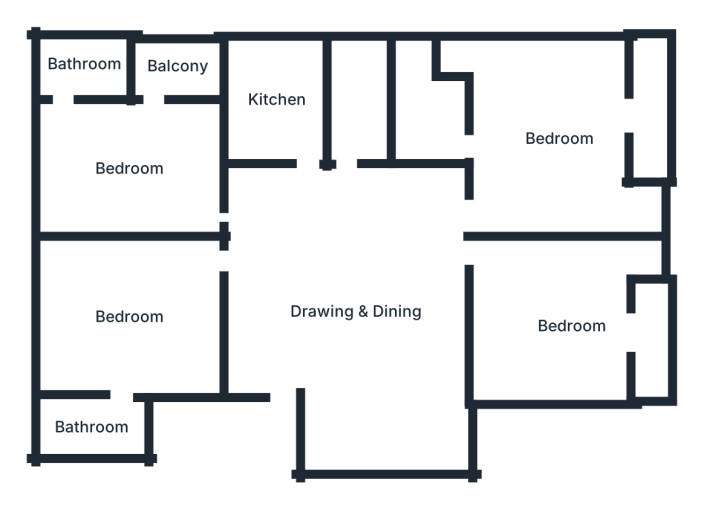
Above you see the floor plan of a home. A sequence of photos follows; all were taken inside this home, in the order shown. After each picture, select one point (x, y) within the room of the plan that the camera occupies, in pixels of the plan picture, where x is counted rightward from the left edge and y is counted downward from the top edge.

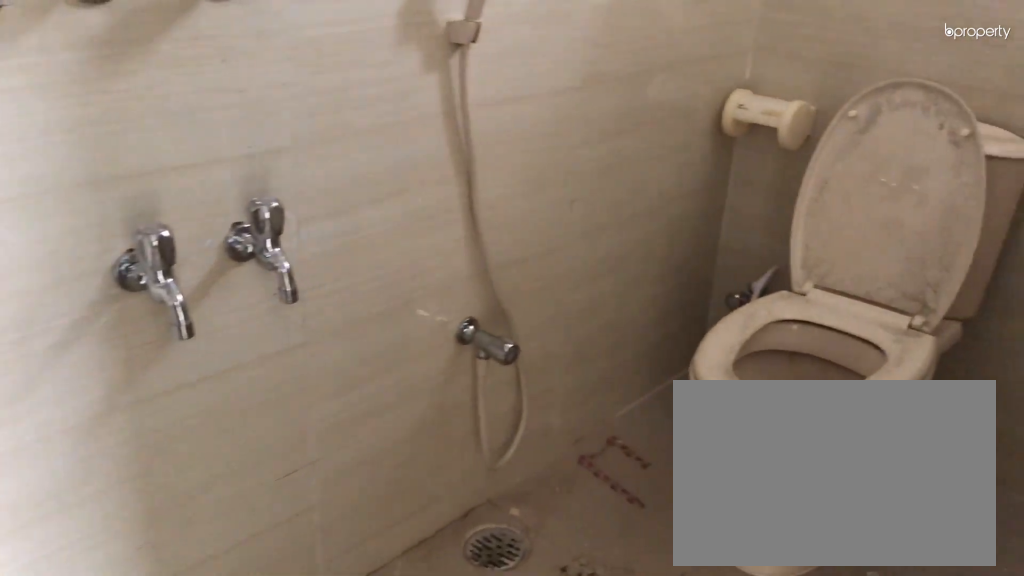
(423, 113)
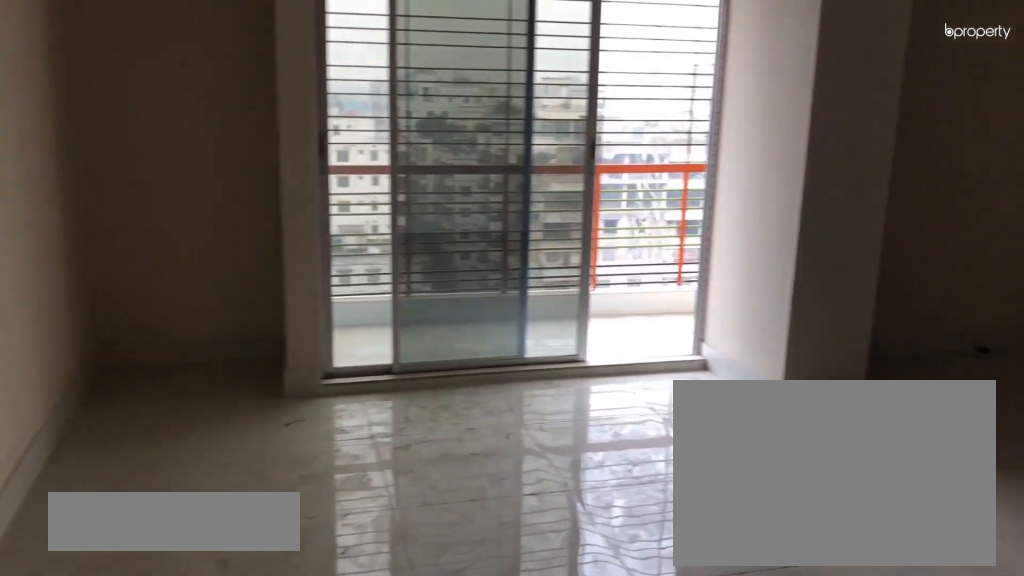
(531, 265)
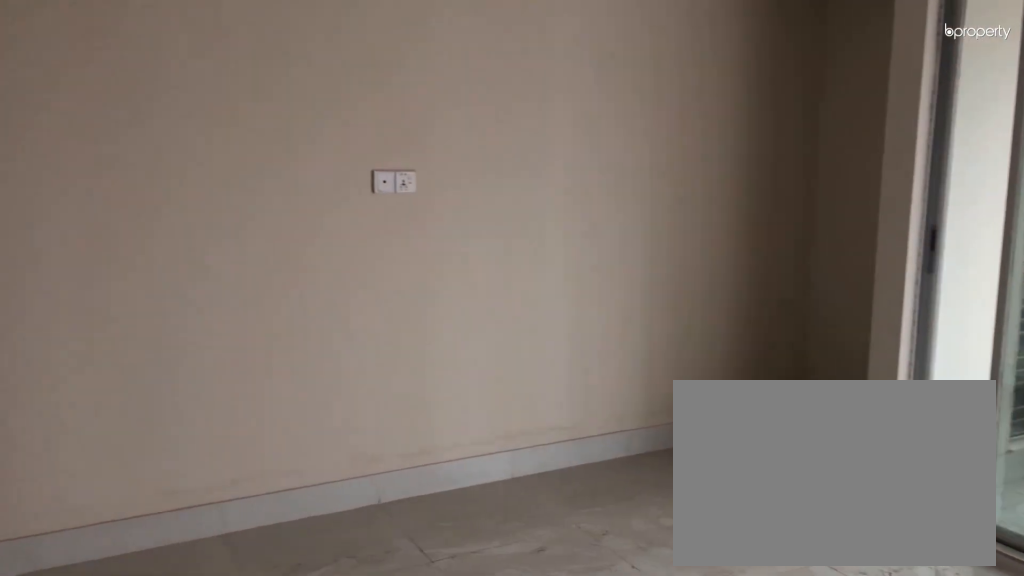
(570, 322)
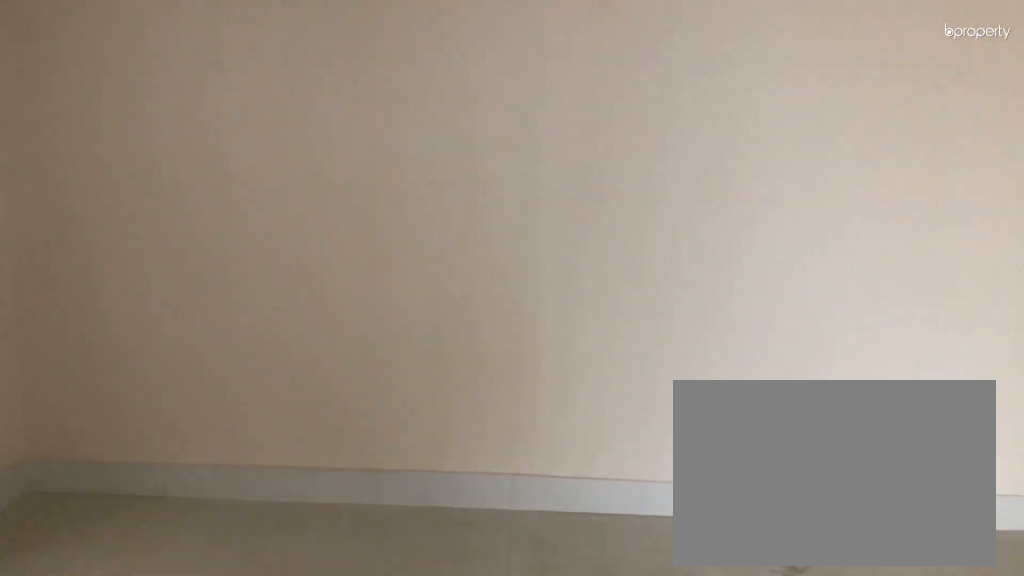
(570, 322)
